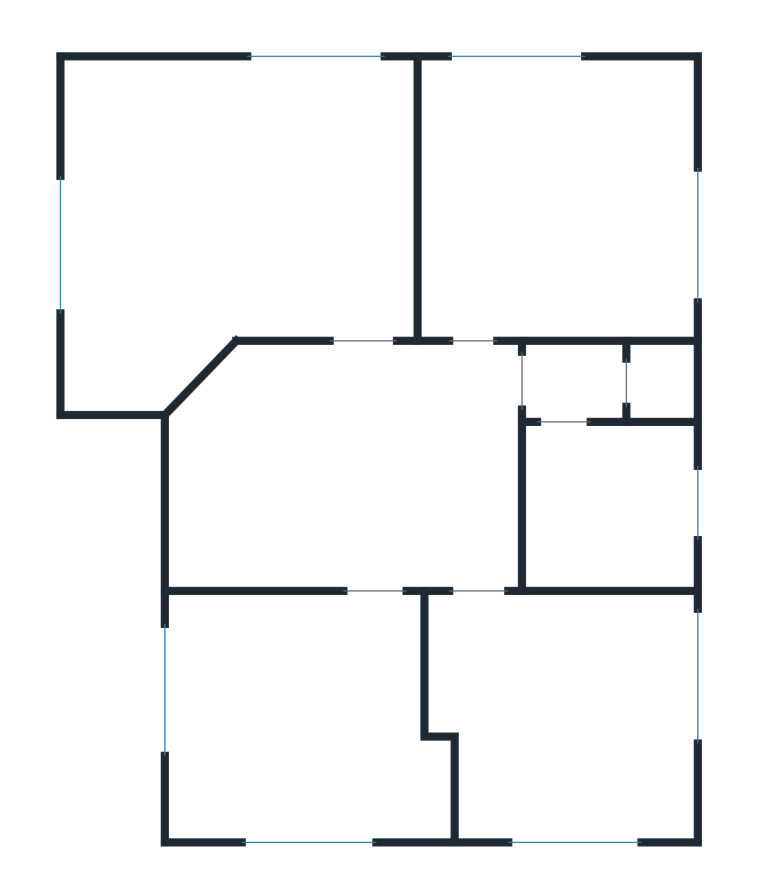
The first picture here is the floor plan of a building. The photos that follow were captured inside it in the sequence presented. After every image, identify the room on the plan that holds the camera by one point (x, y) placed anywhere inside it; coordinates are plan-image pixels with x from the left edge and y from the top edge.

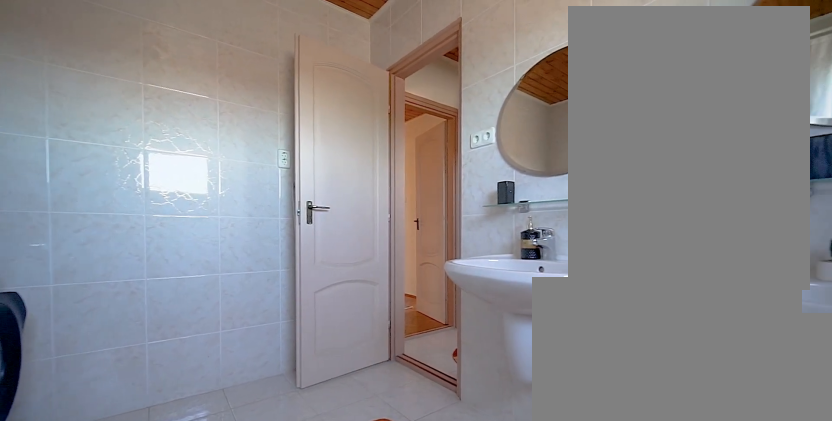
(609, 511)
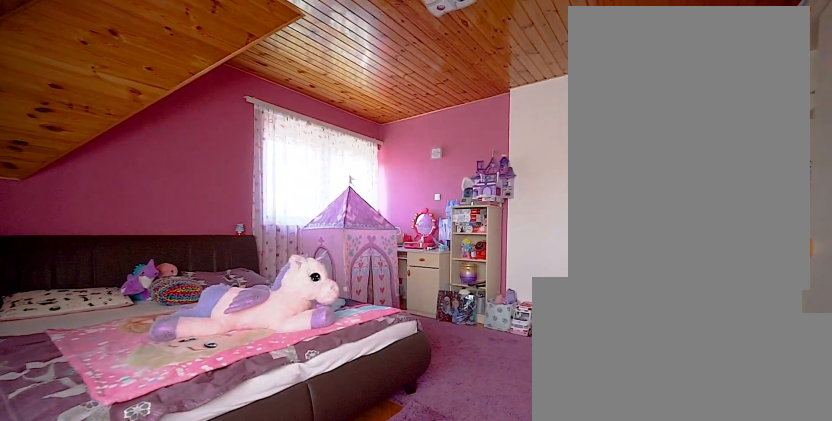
(558, 199)
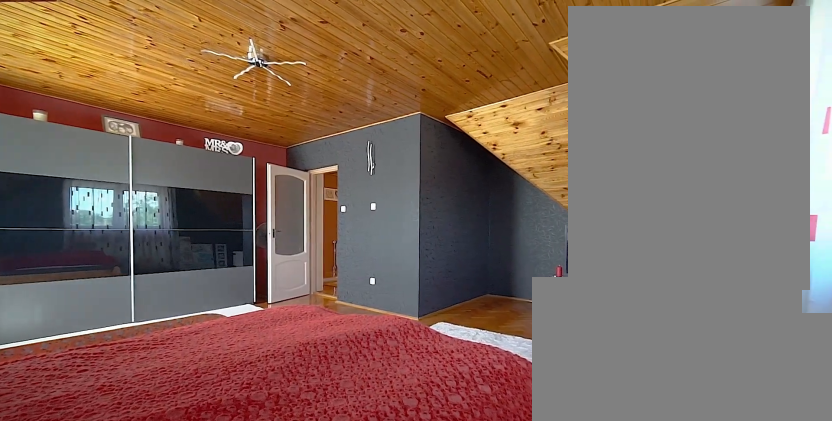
(257, 199)
